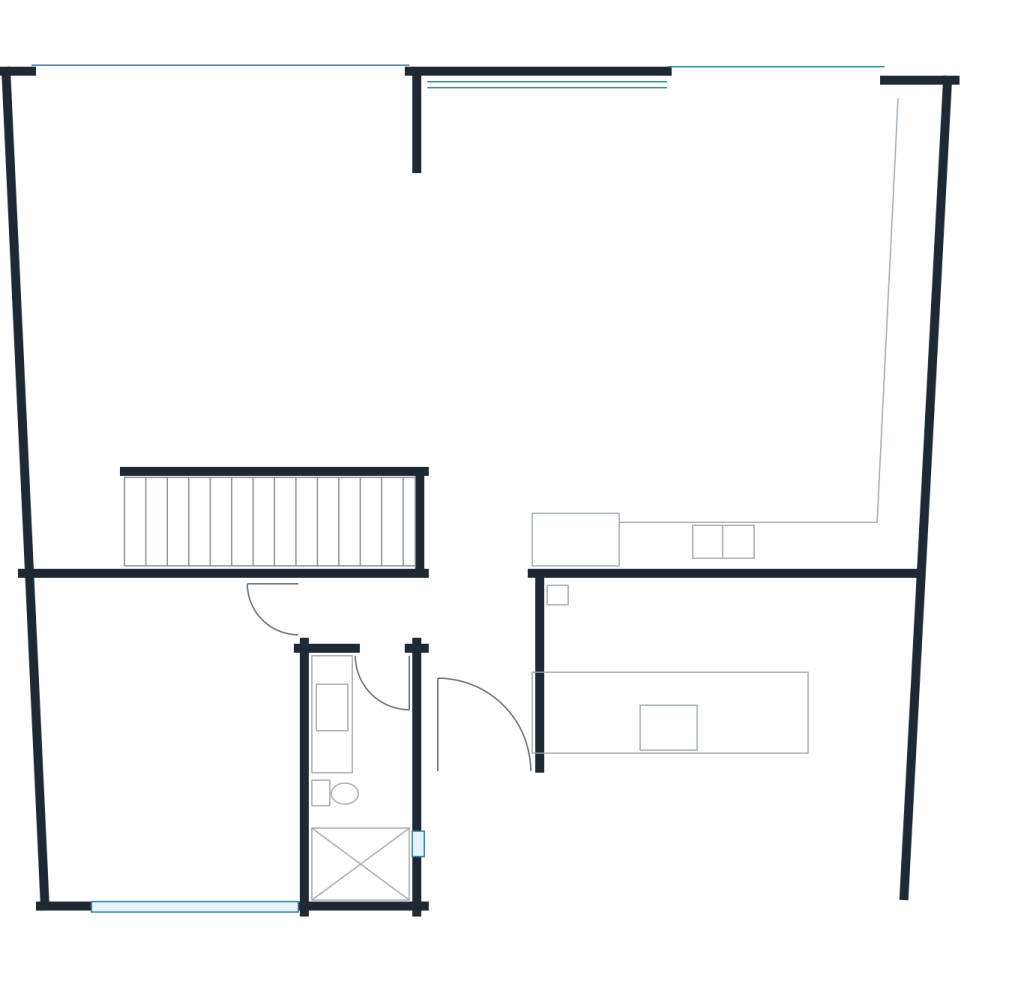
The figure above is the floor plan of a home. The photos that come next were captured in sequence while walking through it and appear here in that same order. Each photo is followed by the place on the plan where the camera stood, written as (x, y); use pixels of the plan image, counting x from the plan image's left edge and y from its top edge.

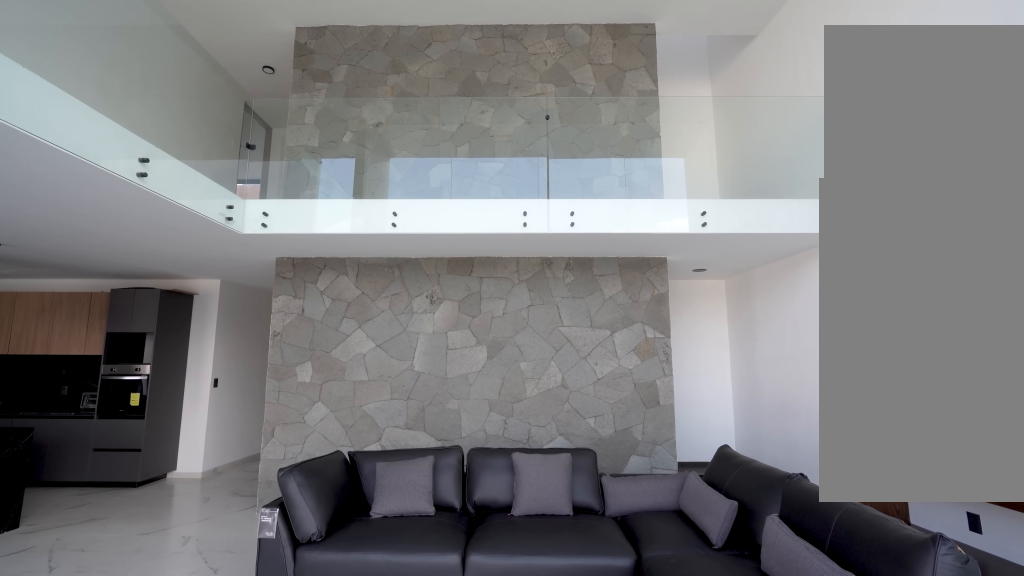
(260, 209)
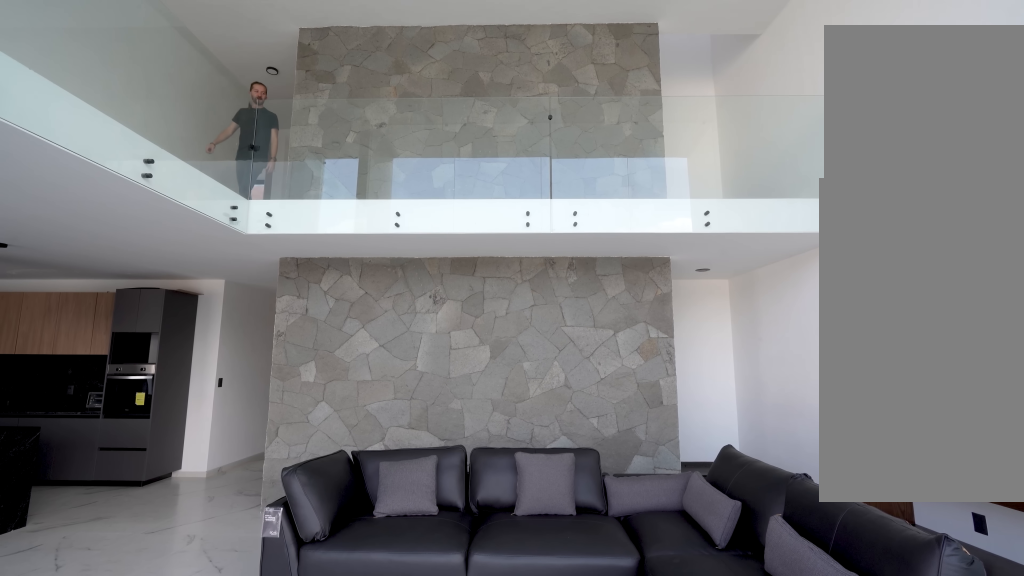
(257, 207)
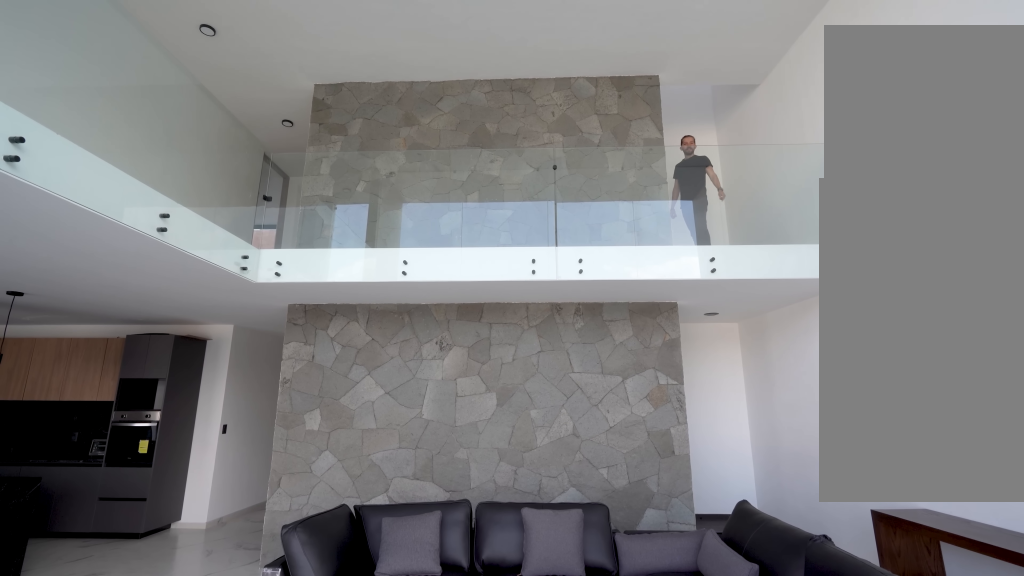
(241, 206)
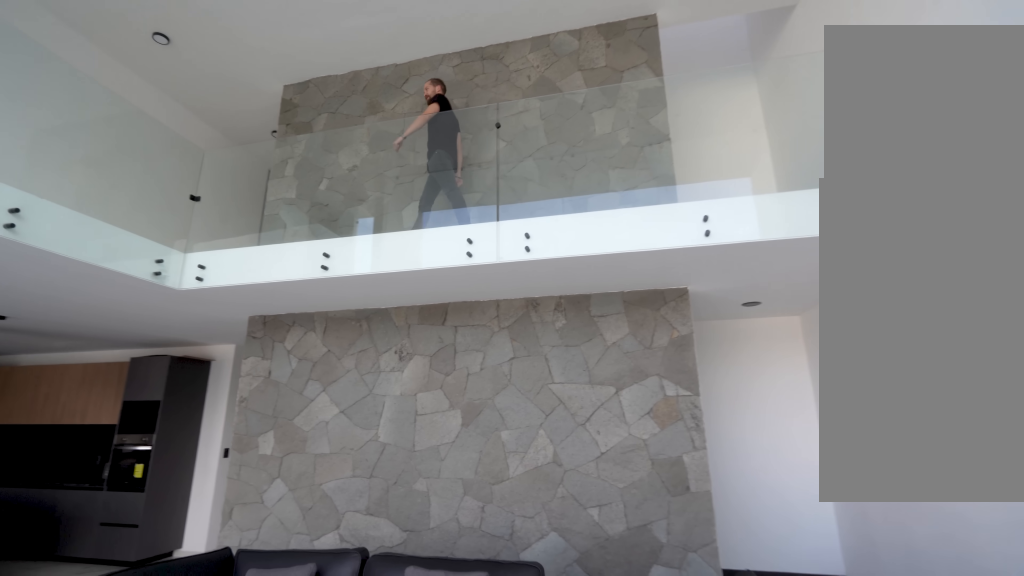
(237, 207)
